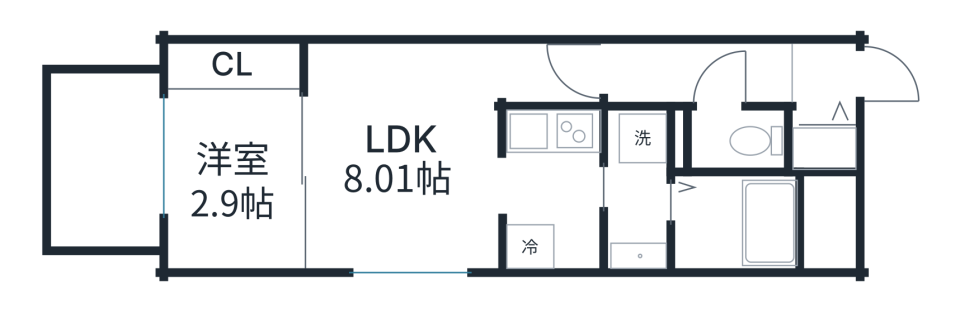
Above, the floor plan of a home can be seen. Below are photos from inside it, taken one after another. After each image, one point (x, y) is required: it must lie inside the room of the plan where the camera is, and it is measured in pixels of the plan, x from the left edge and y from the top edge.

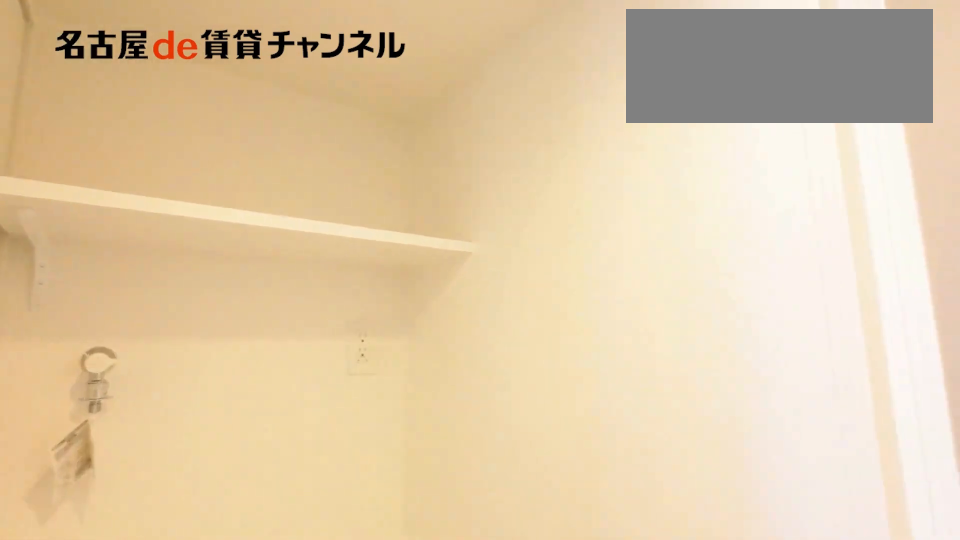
(636, 141)
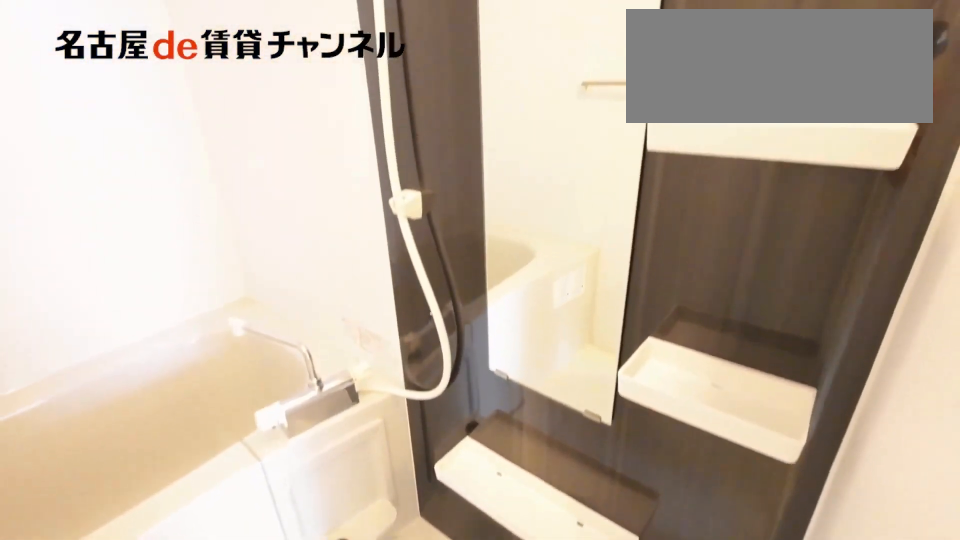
(737, 228)
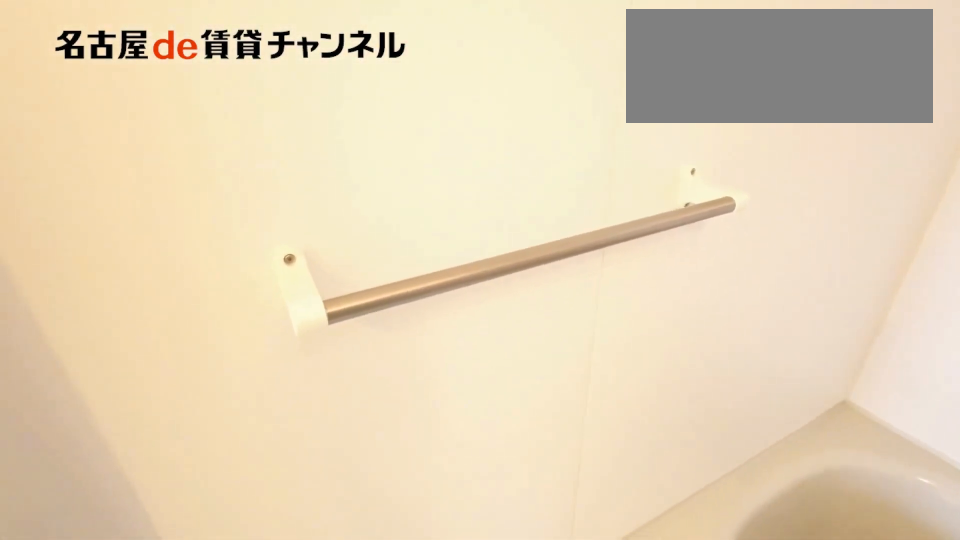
(737, 228)
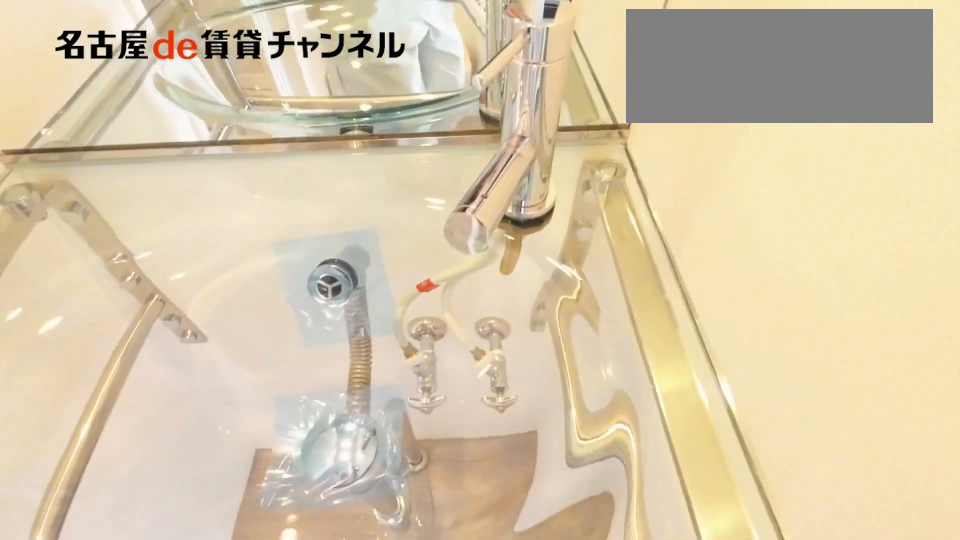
(639, 248)
